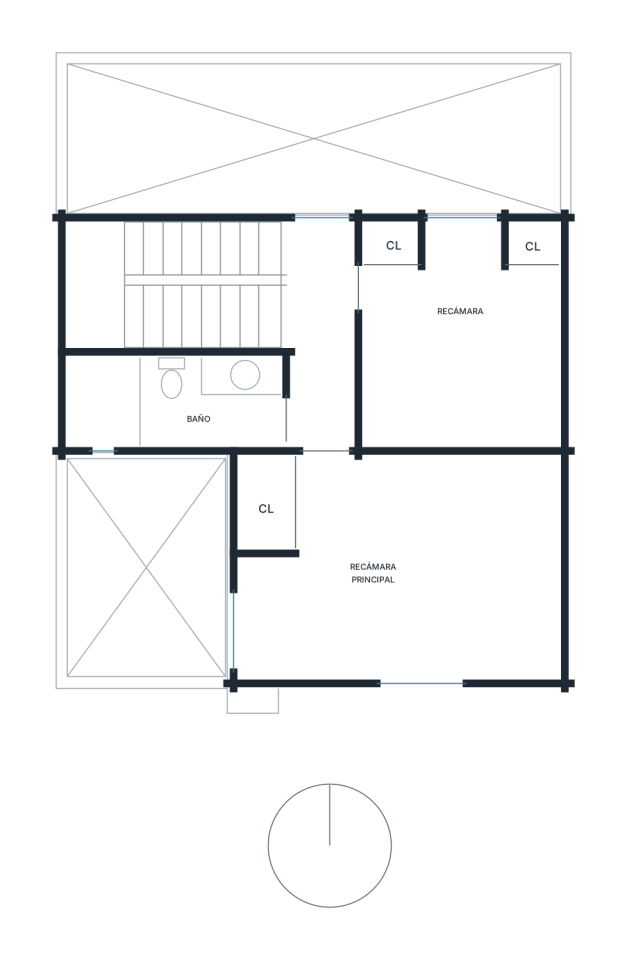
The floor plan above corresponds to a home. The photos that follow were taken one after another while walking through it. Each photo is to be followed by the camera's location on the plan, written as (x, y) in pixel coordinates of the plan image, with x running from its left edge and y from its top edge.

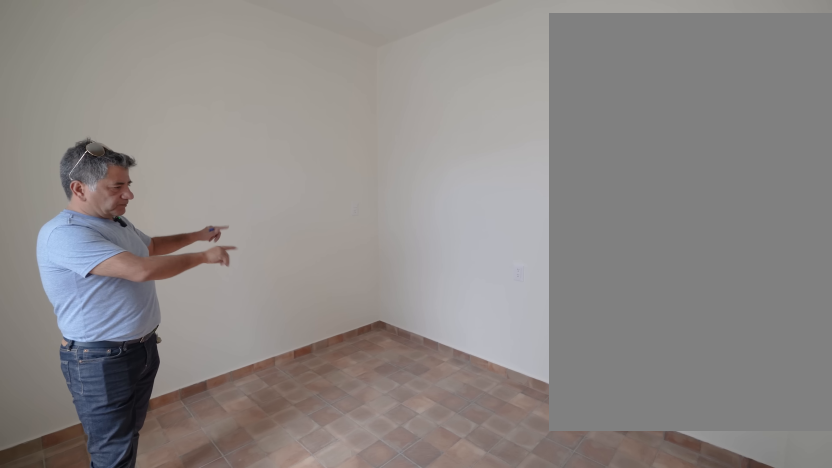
(388, 296)
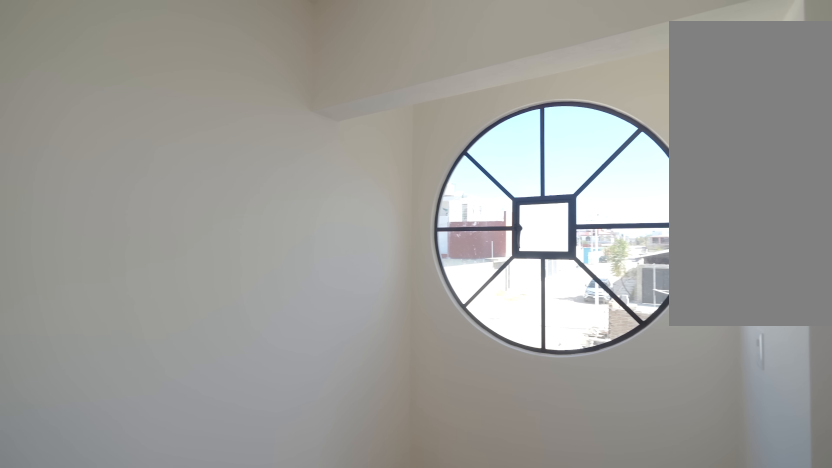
(411, 627)
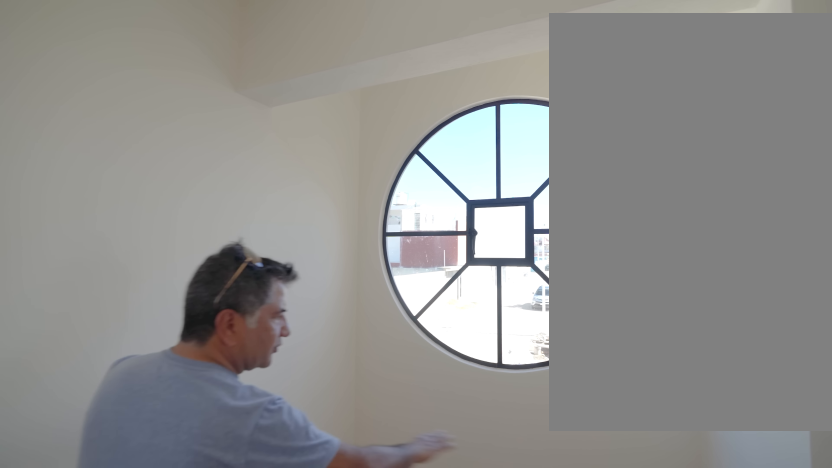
(340, 622)
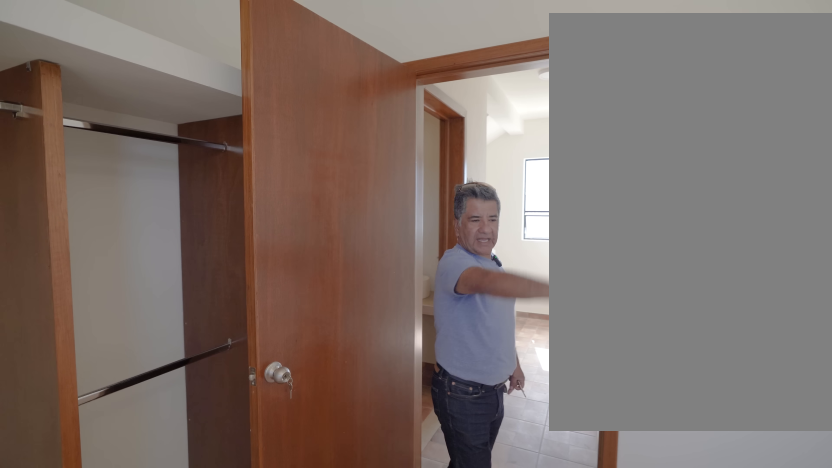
(440, 582)
